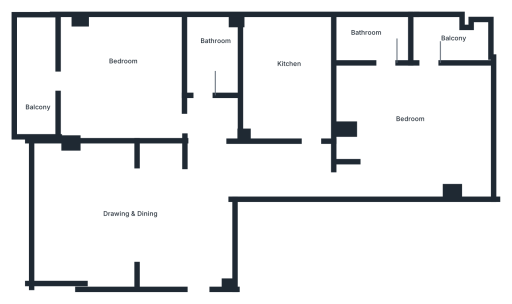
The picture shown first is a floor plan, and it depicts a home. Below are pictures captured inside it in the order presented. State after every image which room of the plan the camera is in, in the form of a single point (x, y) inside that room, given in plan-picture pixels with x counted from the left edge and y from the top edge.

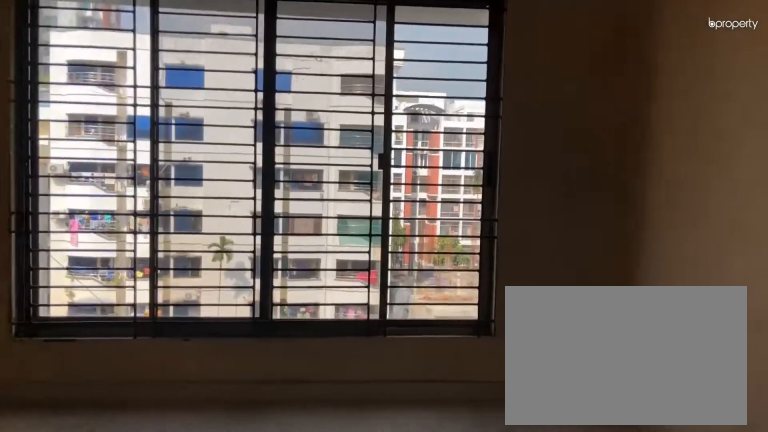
(116, 218)
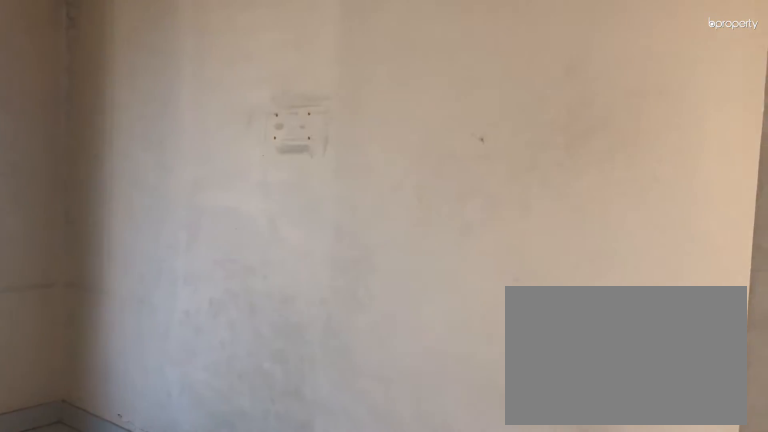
(124, 218)
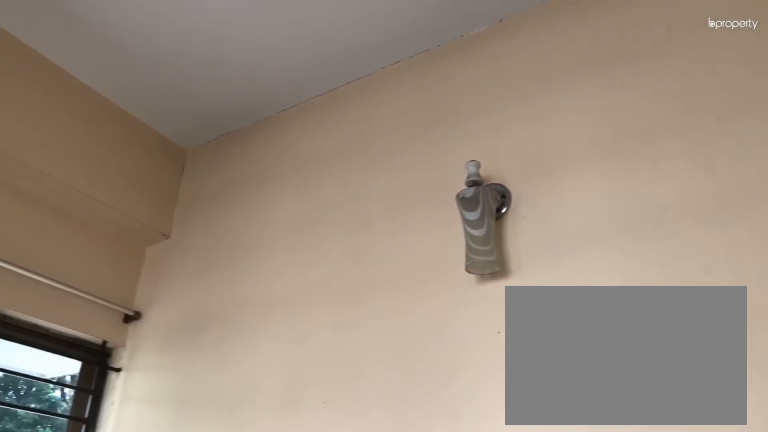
(122, 73)
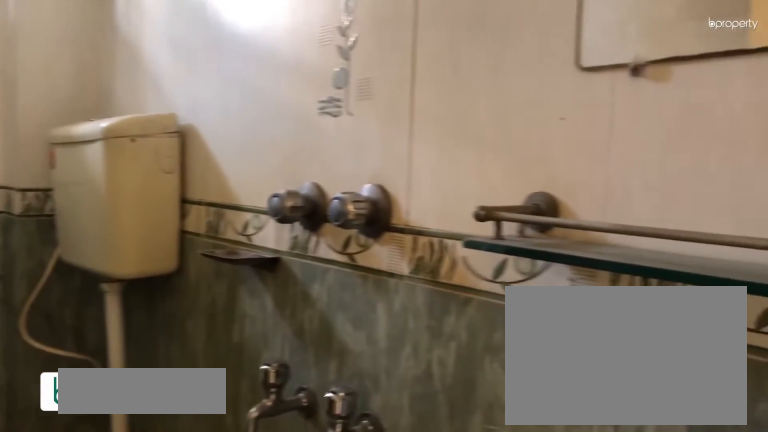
(210, 57)
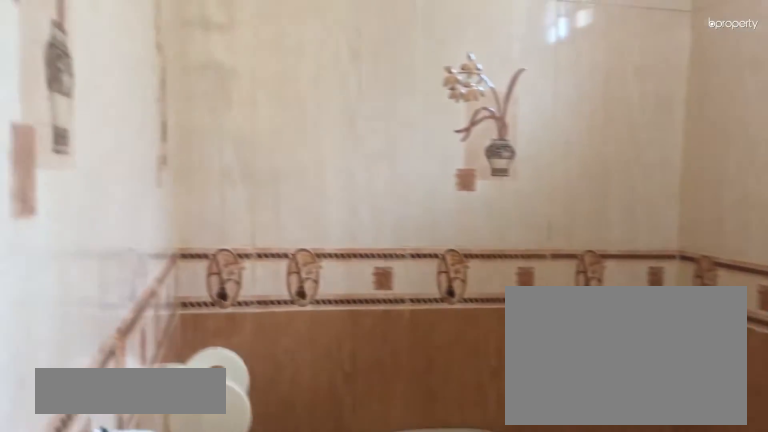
(372, 34)
